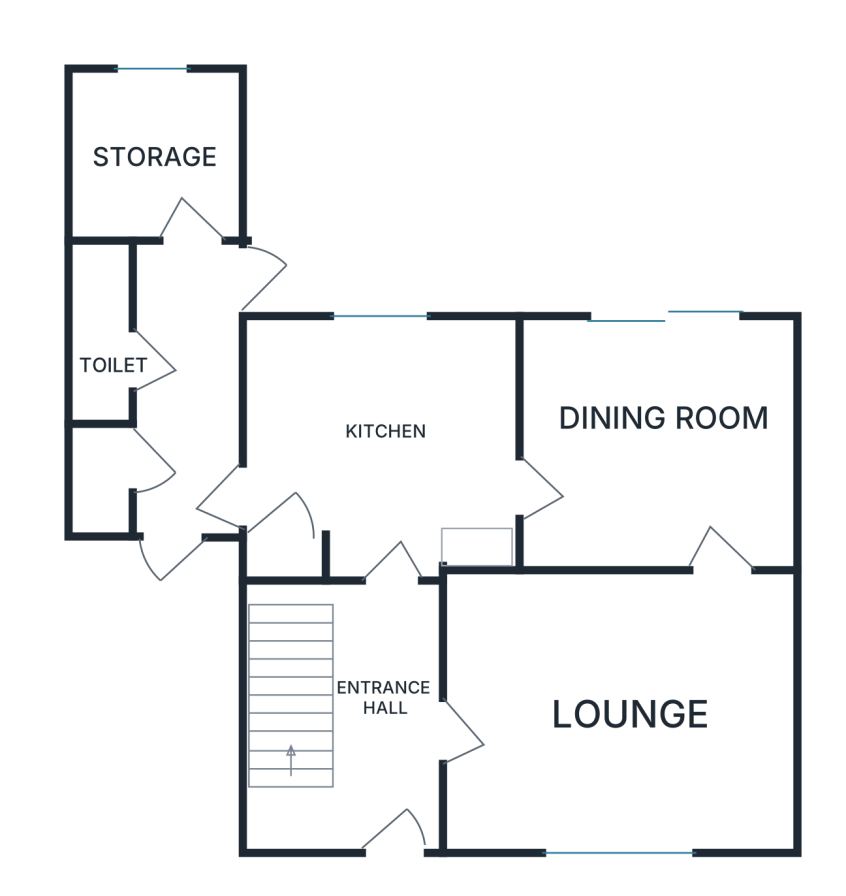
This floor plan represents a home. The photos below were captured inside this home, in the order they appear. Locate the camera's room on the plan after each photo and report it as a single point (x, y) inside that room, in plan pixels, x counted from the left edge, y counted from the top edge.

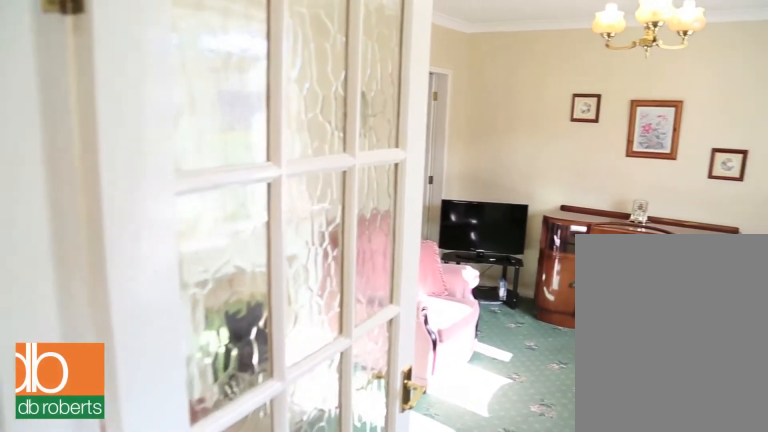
(615, 705)
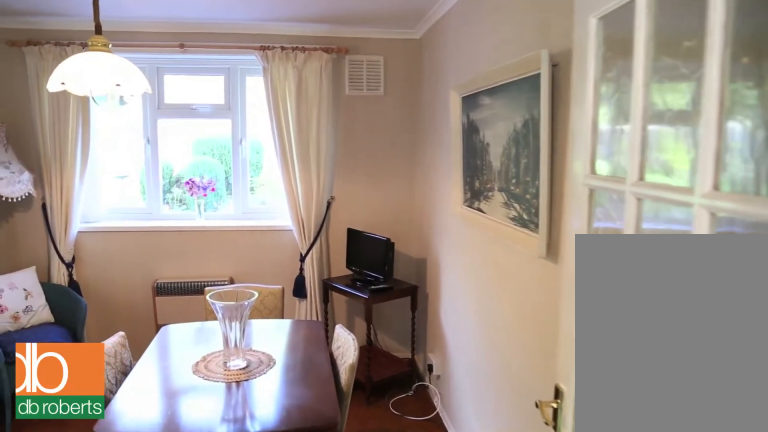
(660, 440)
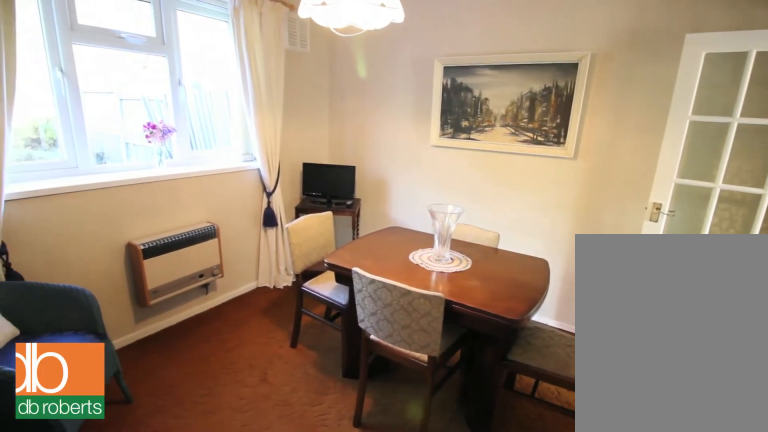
(658, 441)
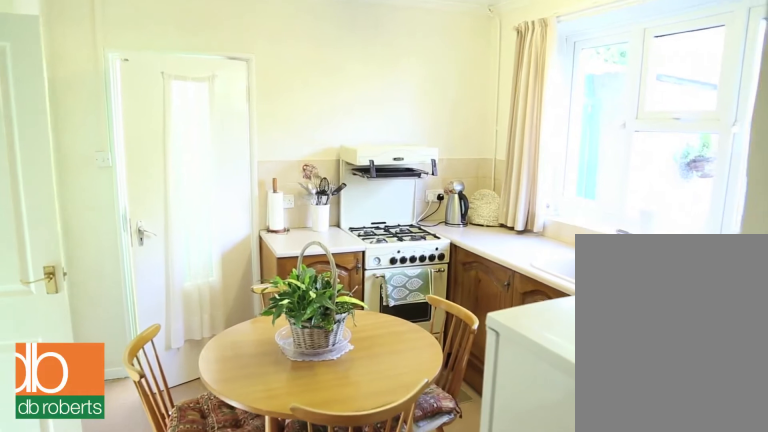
(382, 445)
